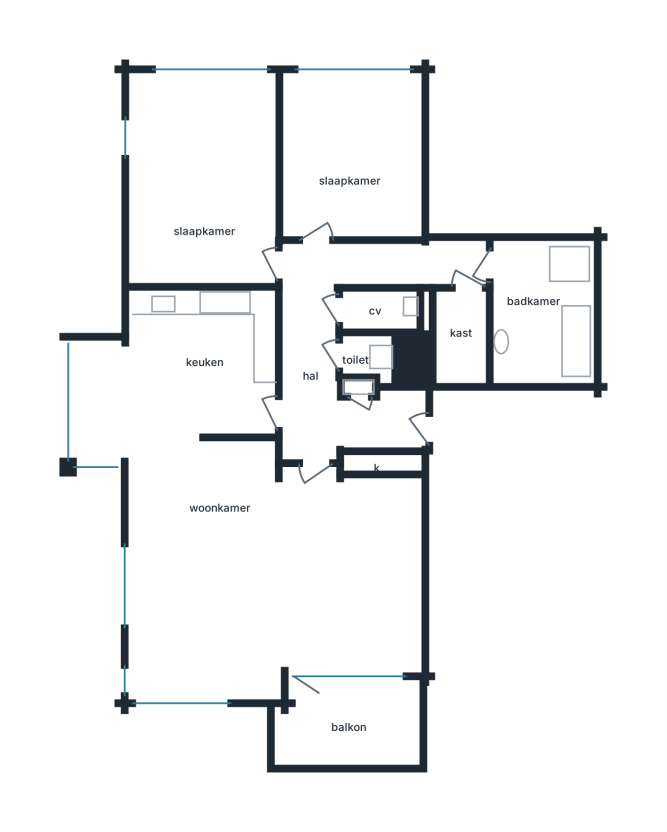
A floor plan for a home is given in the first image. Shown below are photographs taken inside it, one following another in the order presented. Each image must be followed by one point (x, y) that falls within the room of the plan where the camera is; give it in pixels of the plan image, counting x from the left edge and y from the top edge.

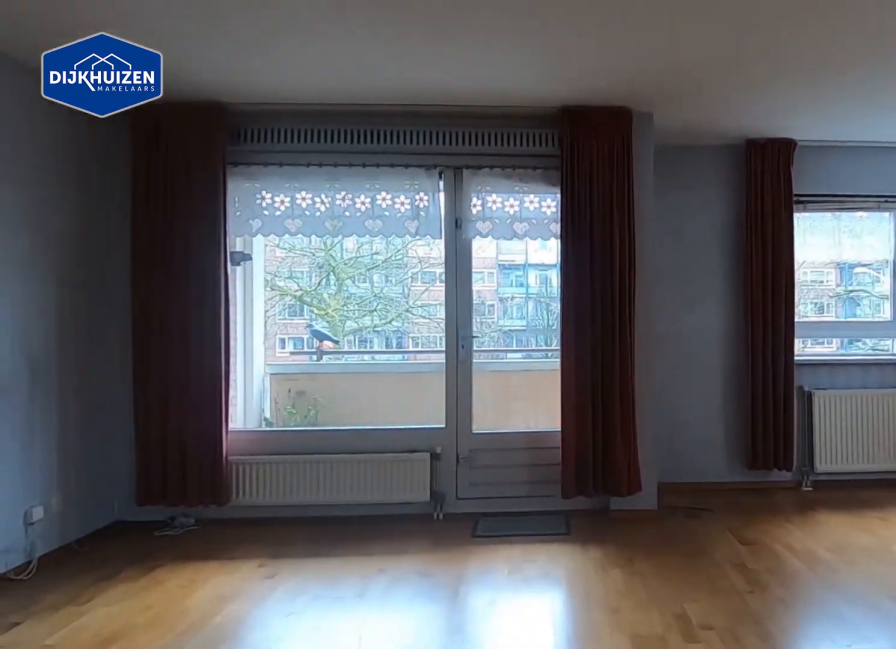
(201, 586)
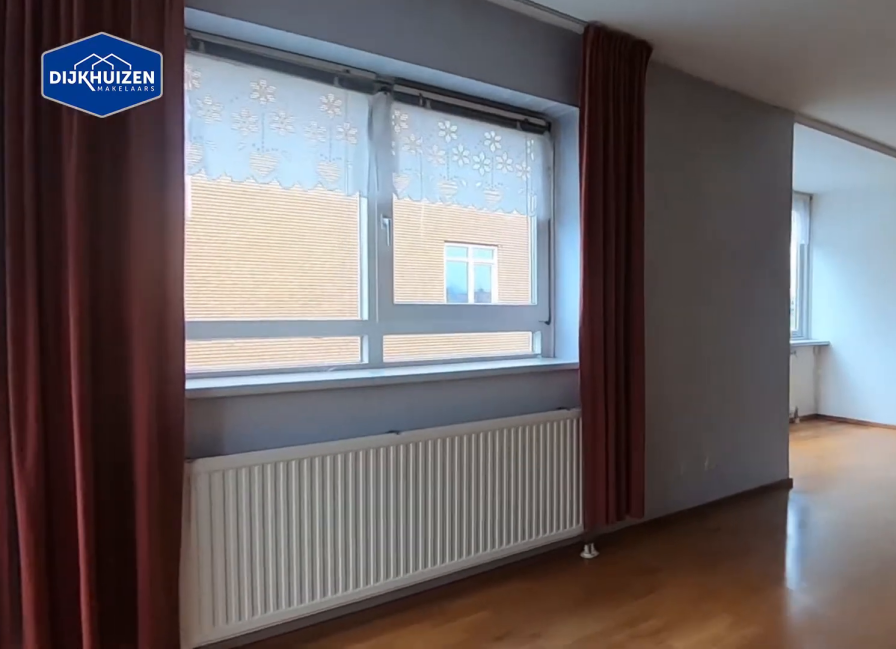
(201, 586)
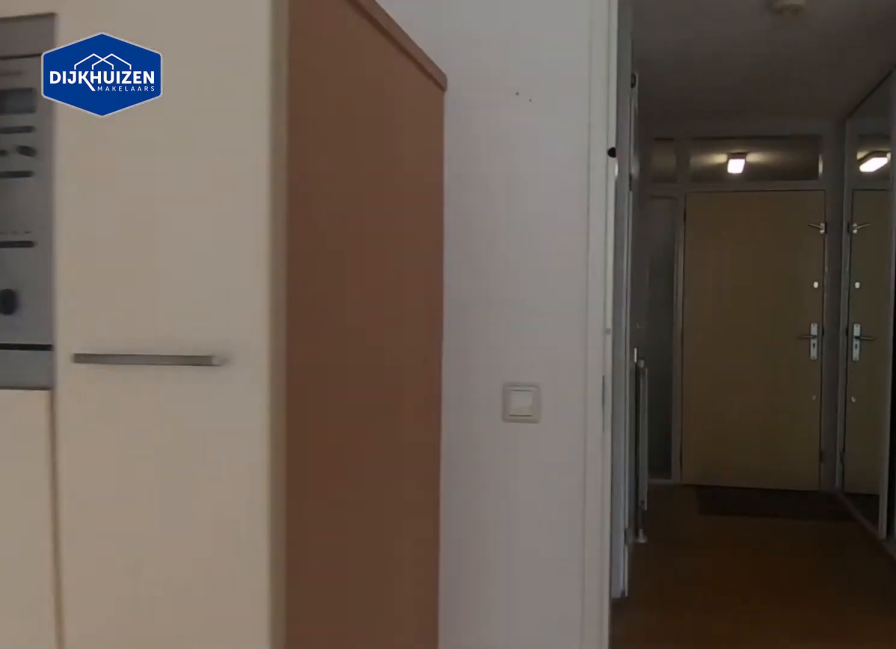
(263, 325)
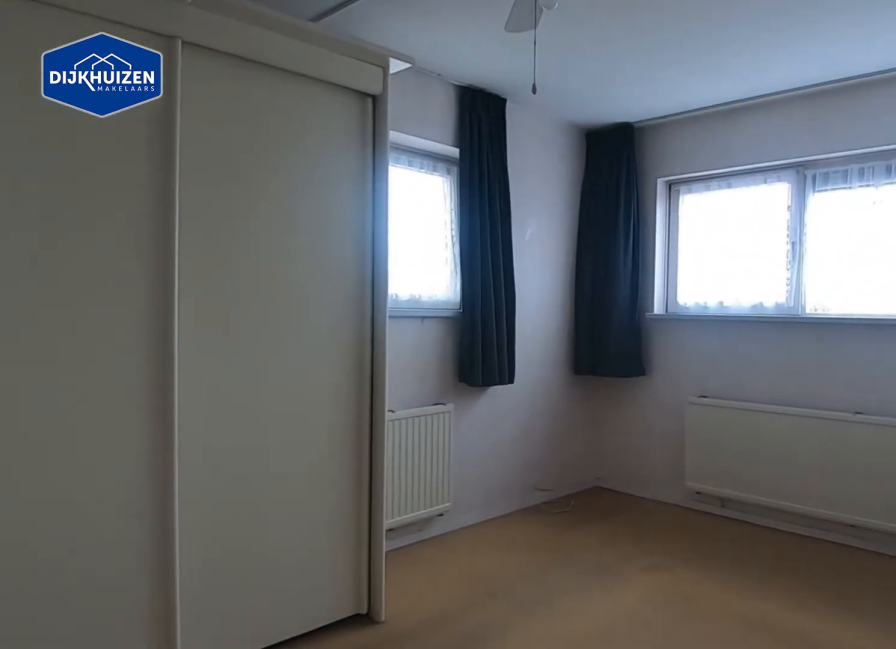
(207, 273)
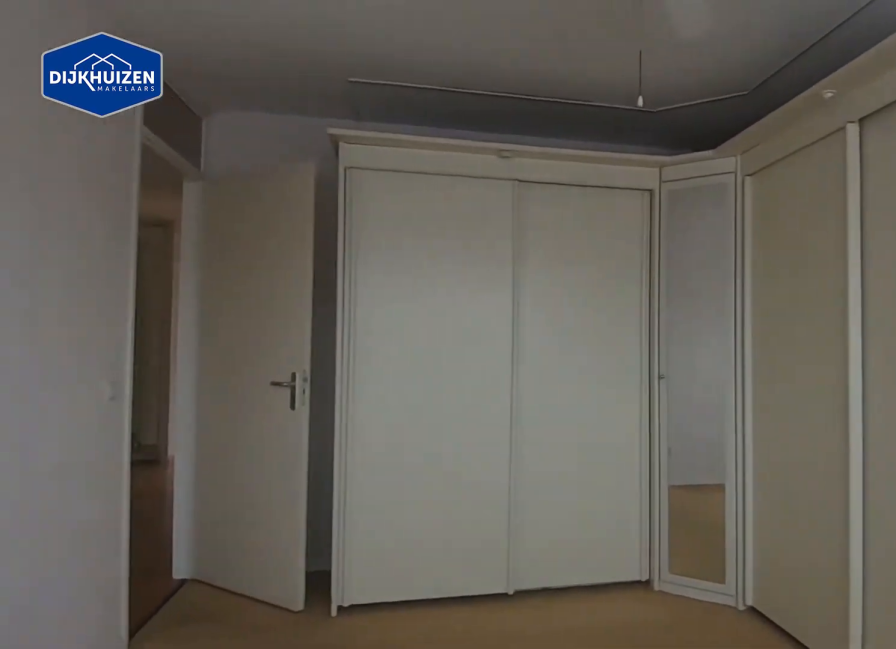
(207, 273)
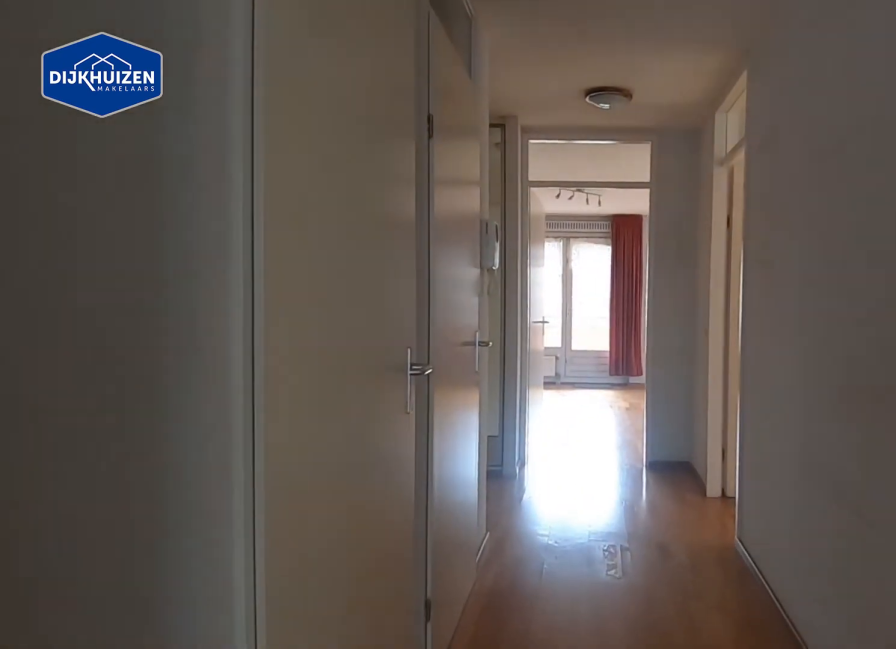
(383, 264)
